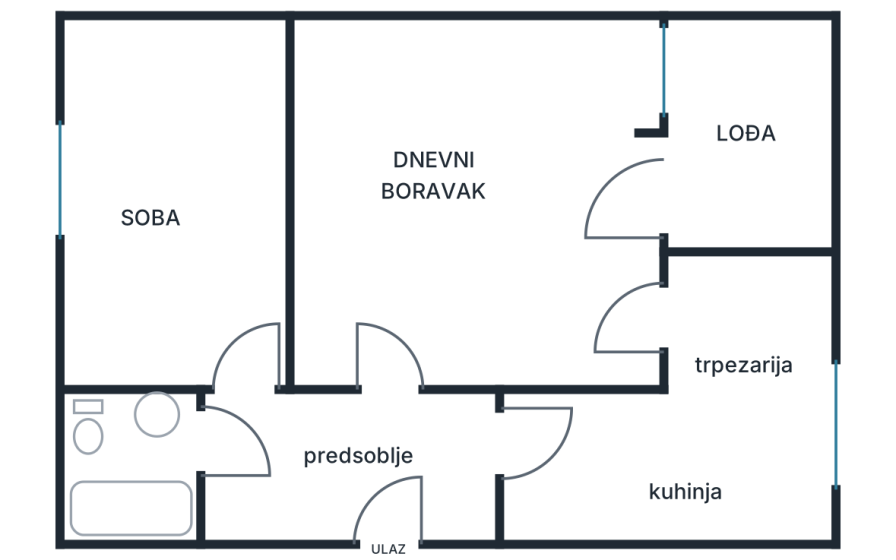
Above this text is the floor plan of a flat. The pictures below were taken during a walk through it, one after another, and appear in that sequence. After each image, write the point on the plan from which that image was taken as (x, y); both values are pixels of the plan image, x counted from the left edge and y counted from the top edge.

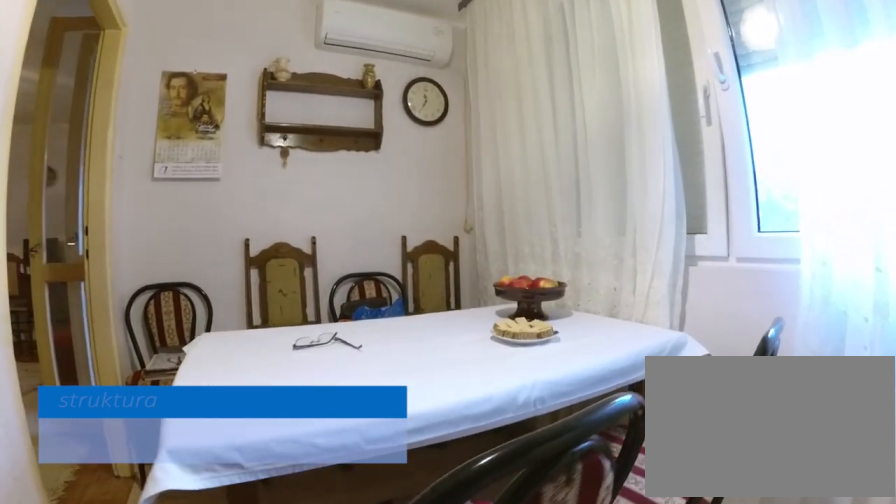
(722, 443)
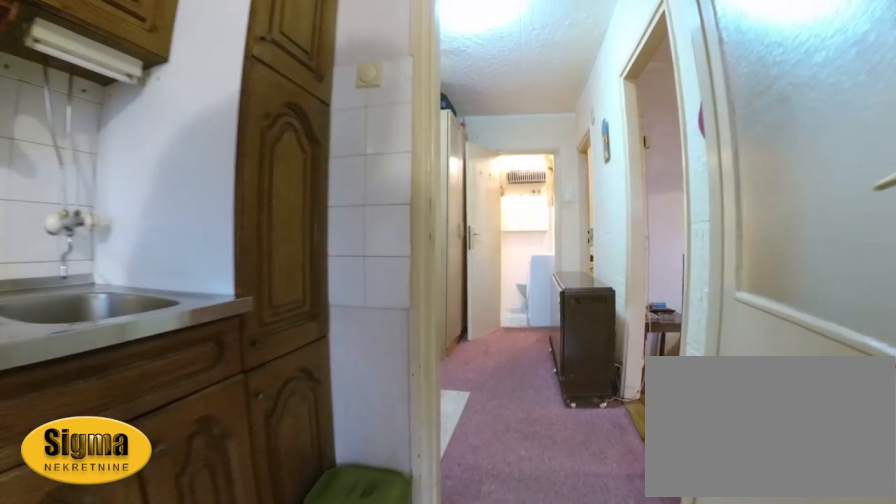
(611, 443)
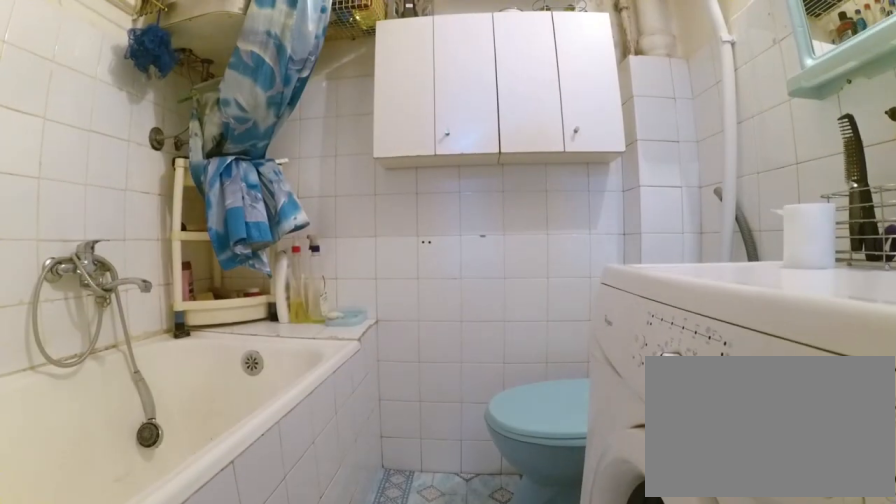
(215, 437)
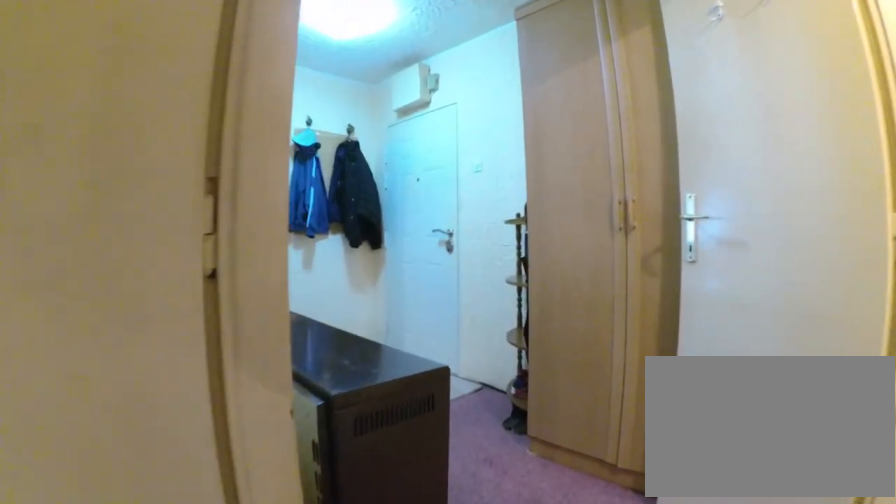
(235, 332)
